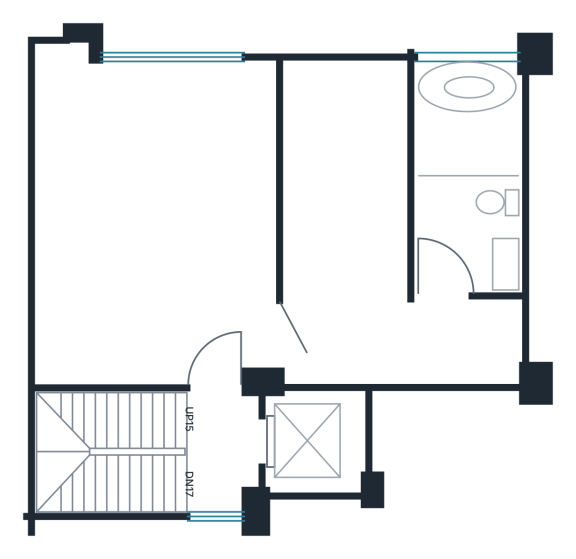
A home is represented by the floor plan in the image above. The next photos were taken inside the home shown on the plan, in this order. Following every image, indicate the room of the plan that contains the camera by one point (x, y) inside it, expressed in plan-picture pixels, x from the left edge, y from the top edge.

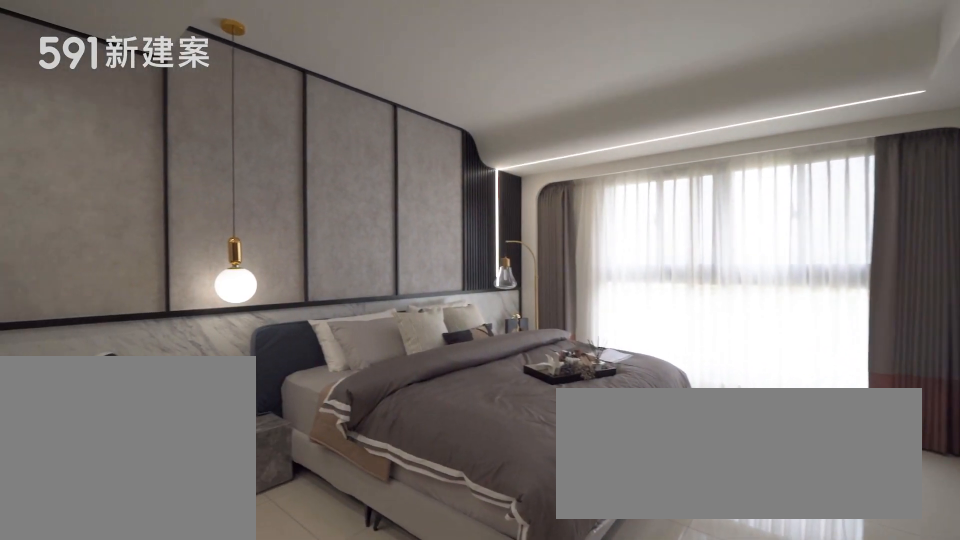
(236, 229)
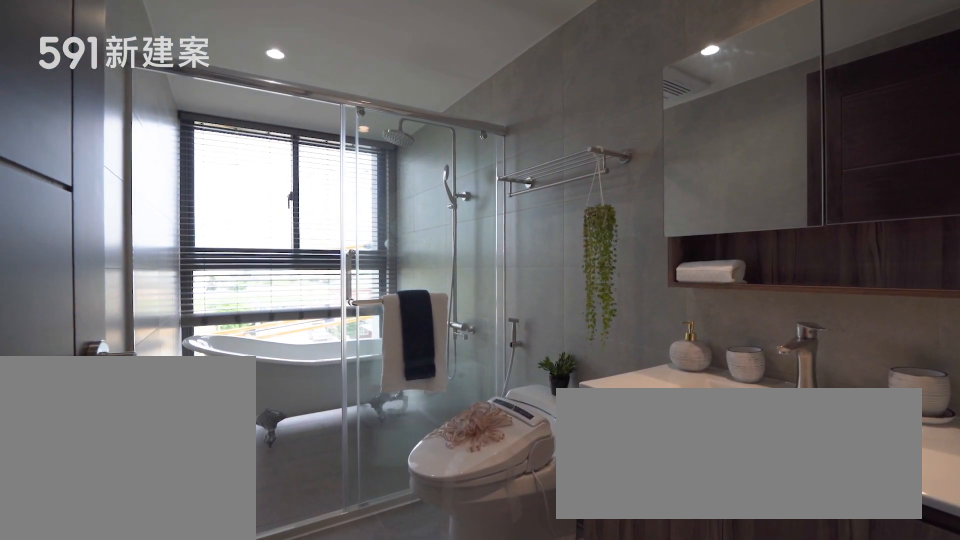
(468, 174)
